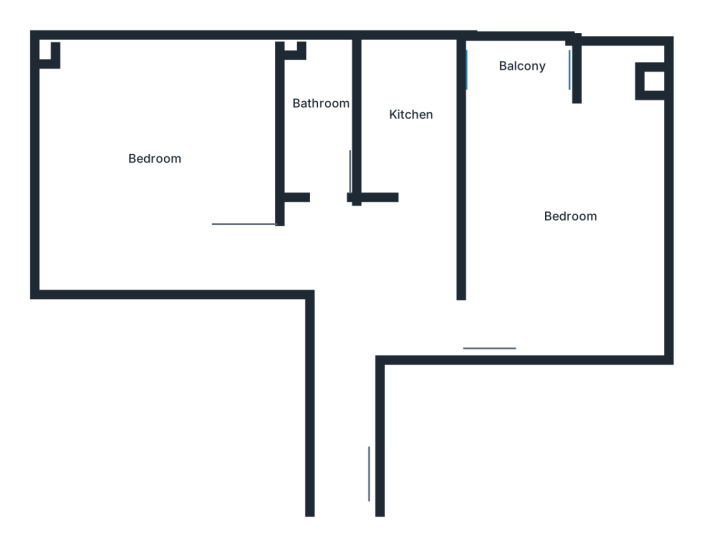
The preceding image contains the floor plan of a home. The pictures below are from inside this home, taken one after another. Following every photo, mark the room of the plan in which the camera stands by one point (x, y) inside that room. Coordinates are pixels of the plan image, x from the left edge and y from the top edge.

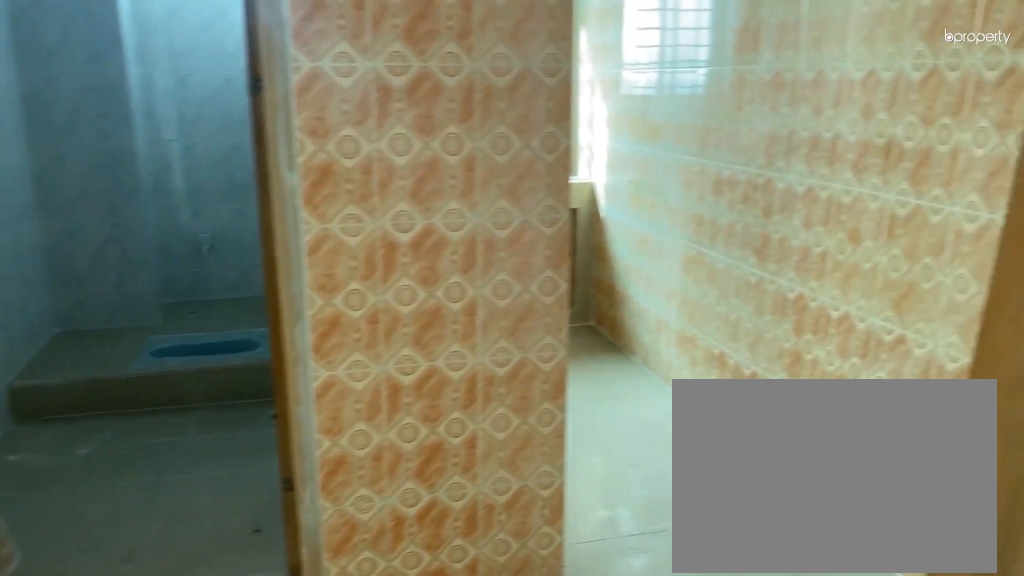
(370, 280)
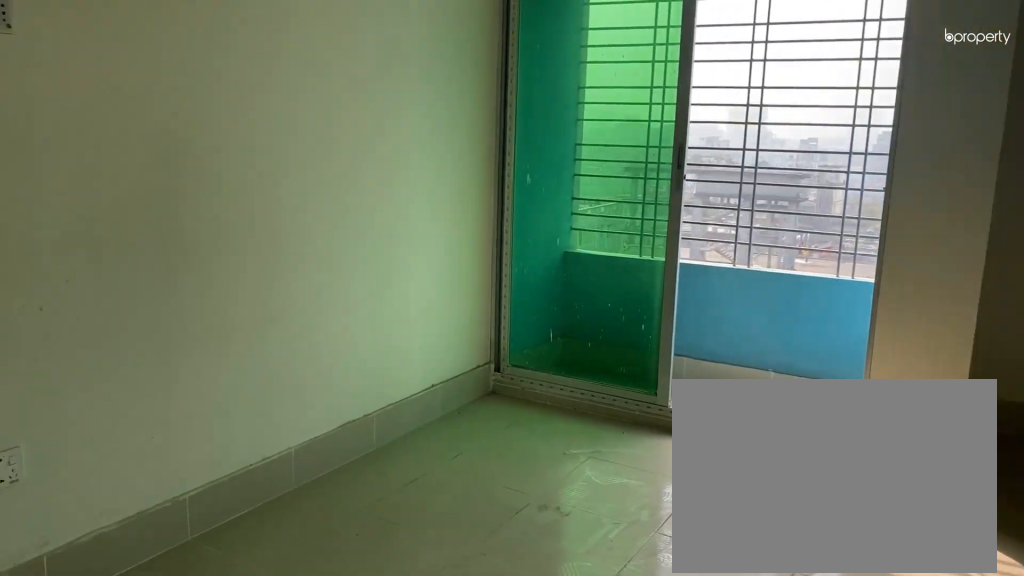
(567, 207)
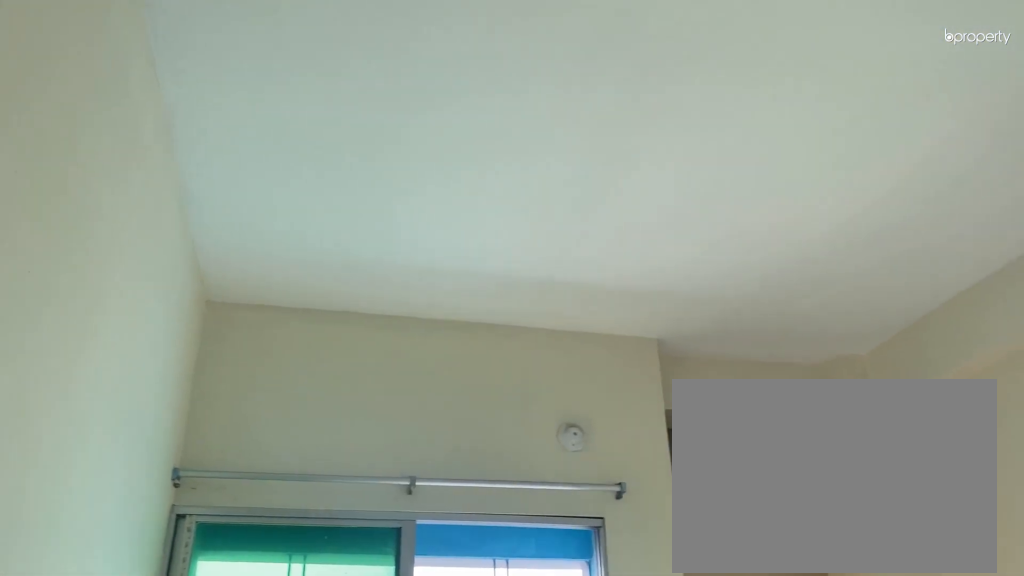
(567, 207)
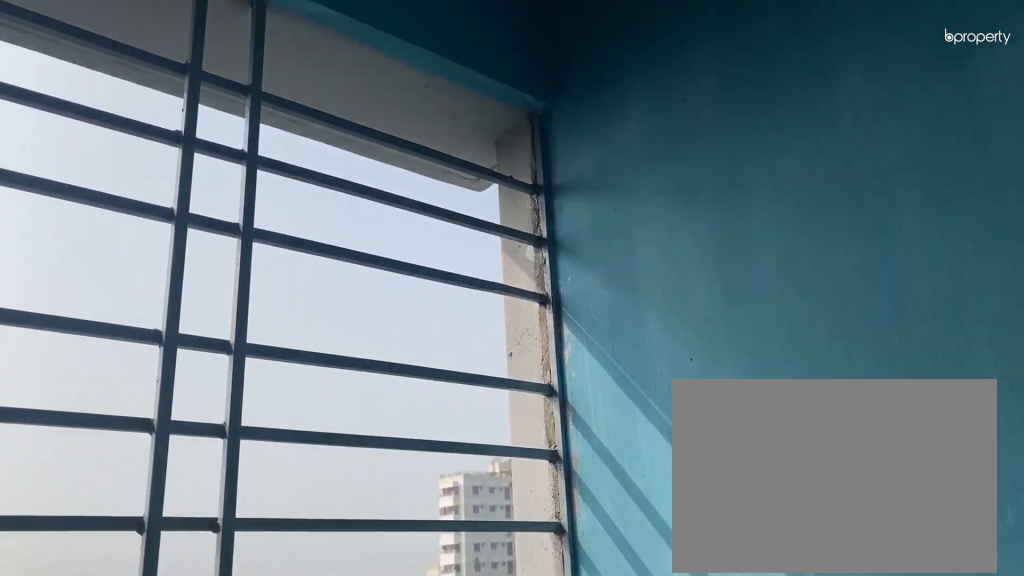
(514, 76)
